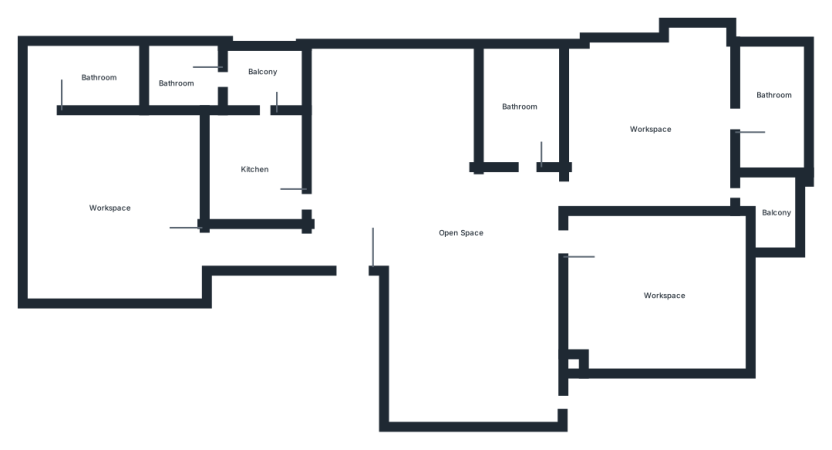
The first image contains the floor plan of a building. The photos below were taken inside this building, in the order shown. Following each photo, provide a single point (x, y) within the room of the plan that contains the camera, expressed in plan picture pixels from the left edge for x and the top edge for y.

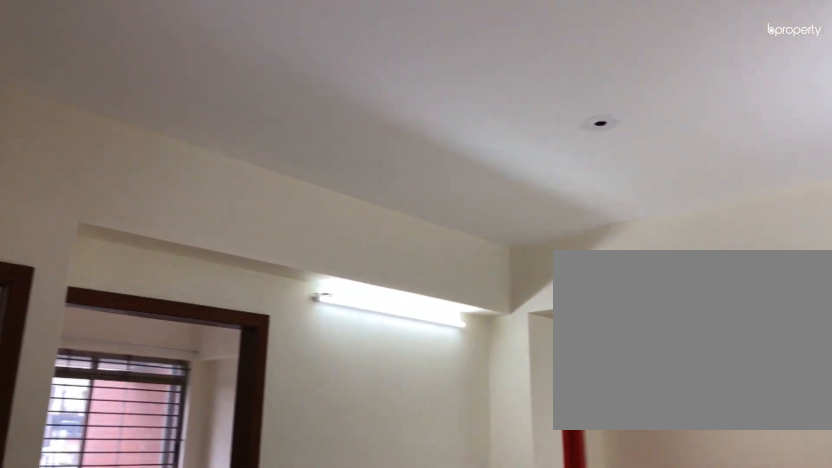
(494, 295)
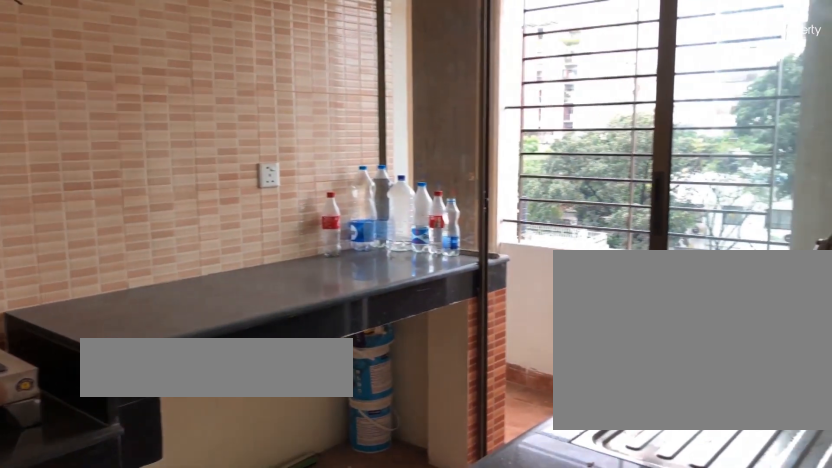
(263, 170)
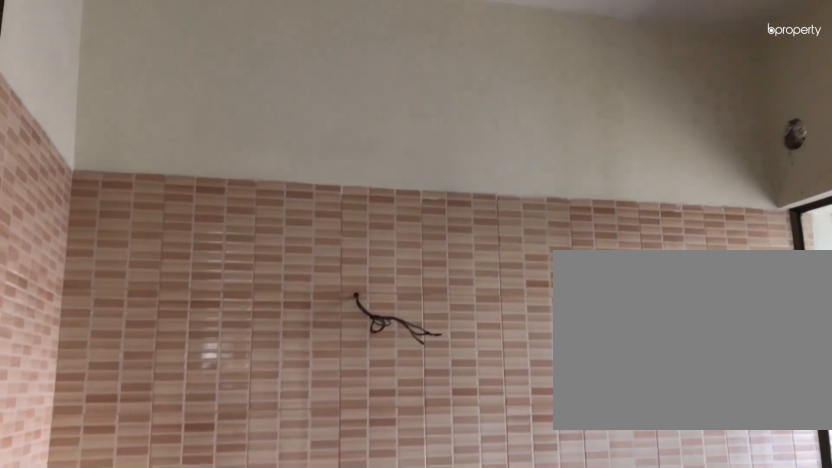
(263, 170)
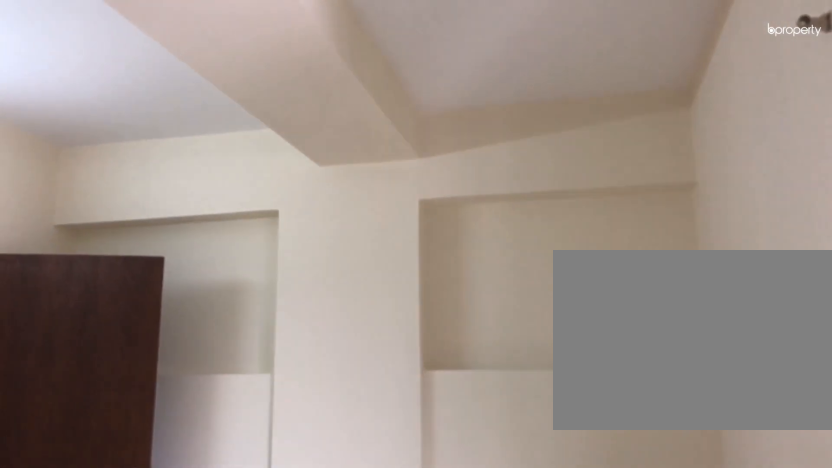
(114, 206)
